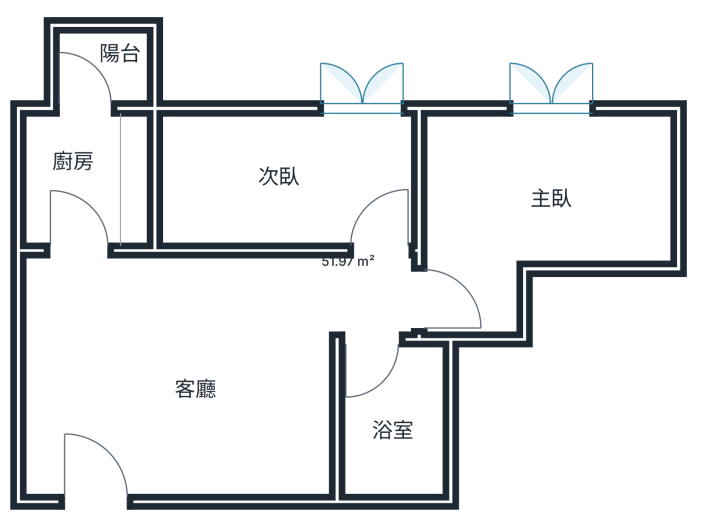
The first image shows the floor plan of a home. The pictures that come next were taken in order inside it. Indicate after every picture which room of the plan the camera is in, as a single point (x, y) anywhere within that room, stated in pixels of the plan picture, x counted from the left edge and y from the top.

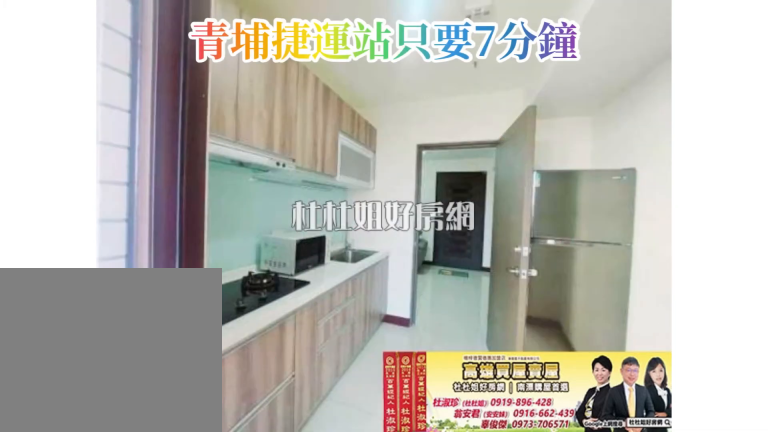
(51, 203)
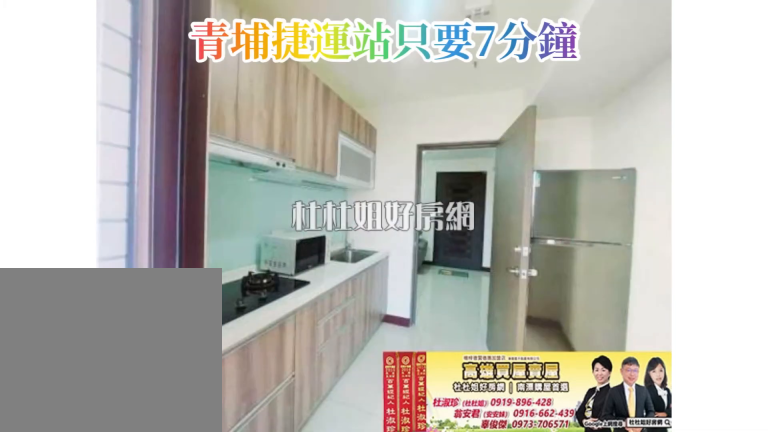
(51, 203)
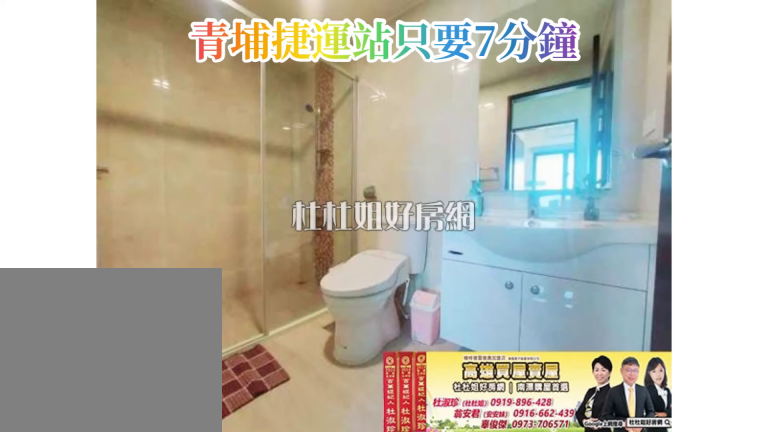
(401, 477)
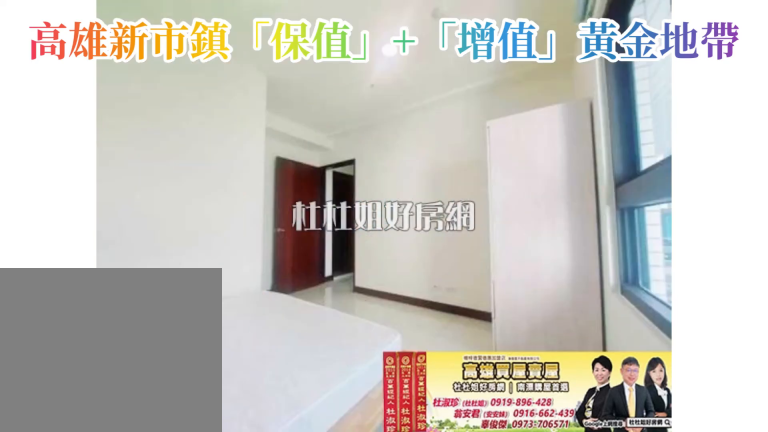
(630, 205)
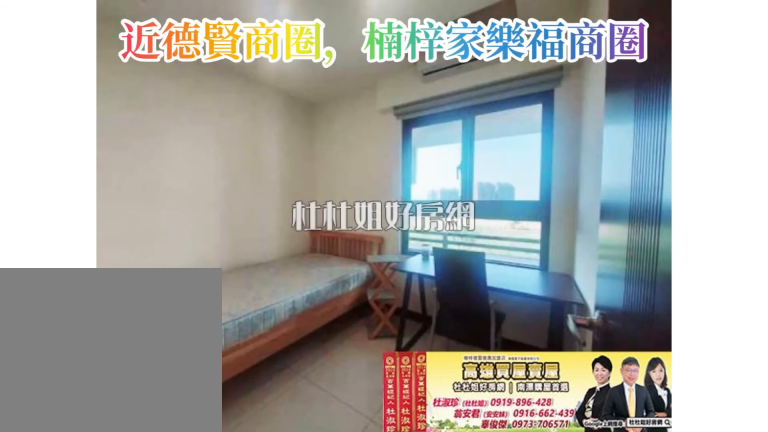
(372, 149)
